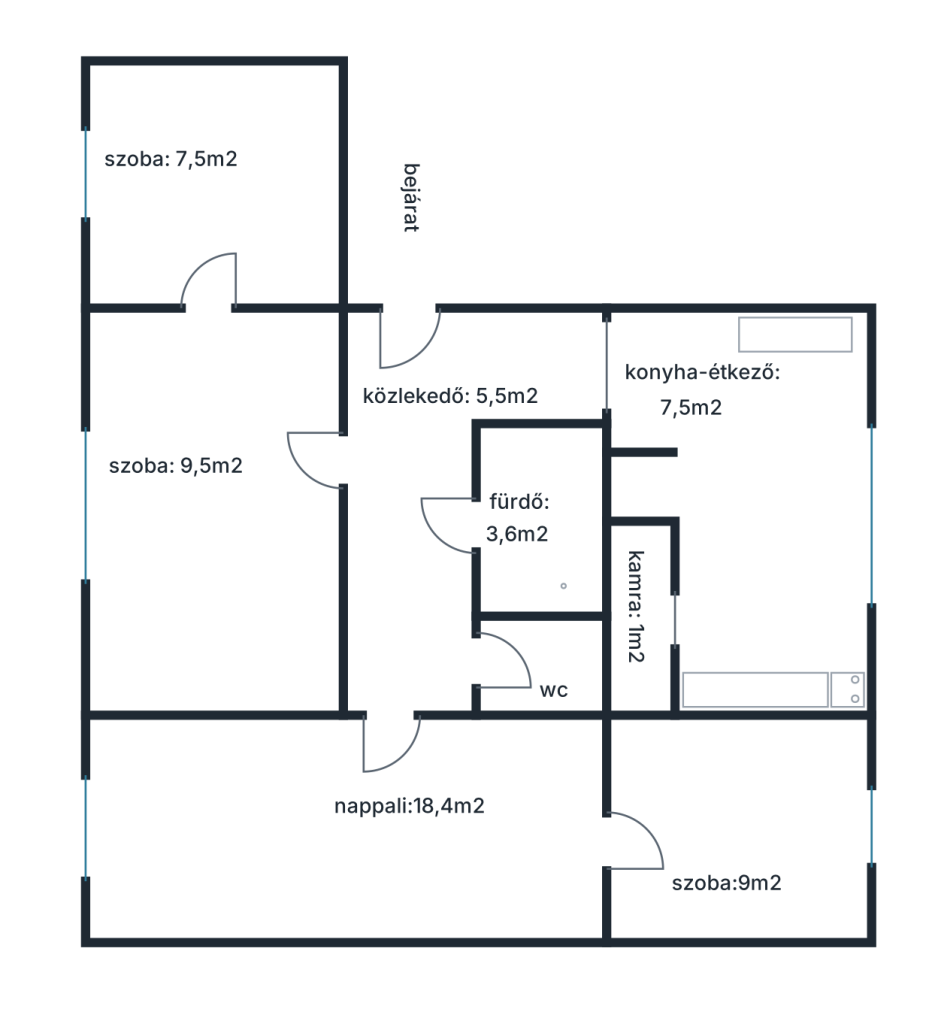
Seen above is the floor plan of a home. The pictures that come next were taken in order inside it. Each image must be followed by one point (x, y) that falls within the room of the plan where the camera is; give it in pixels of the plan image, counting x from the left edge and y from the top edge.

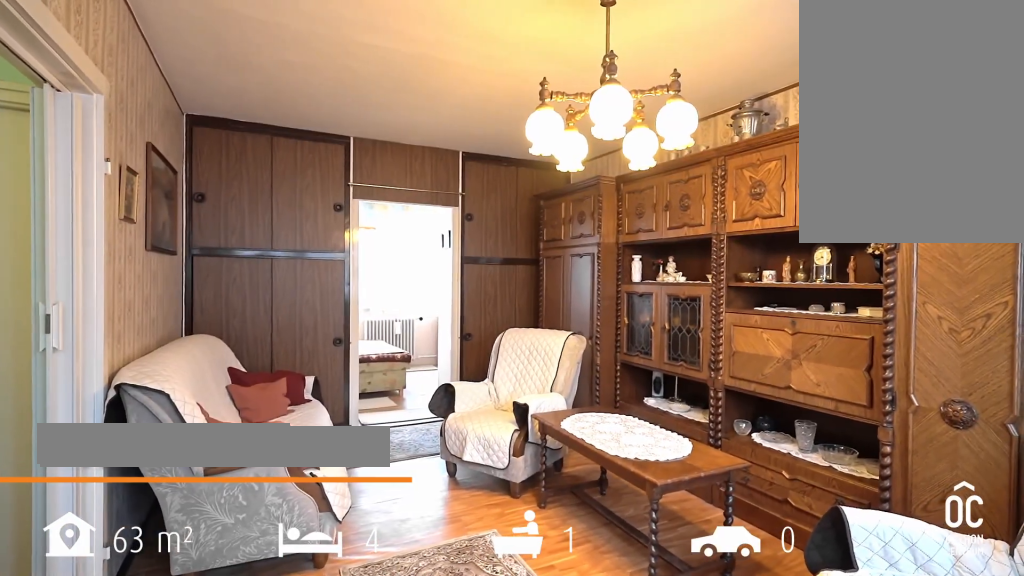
(348, 821)
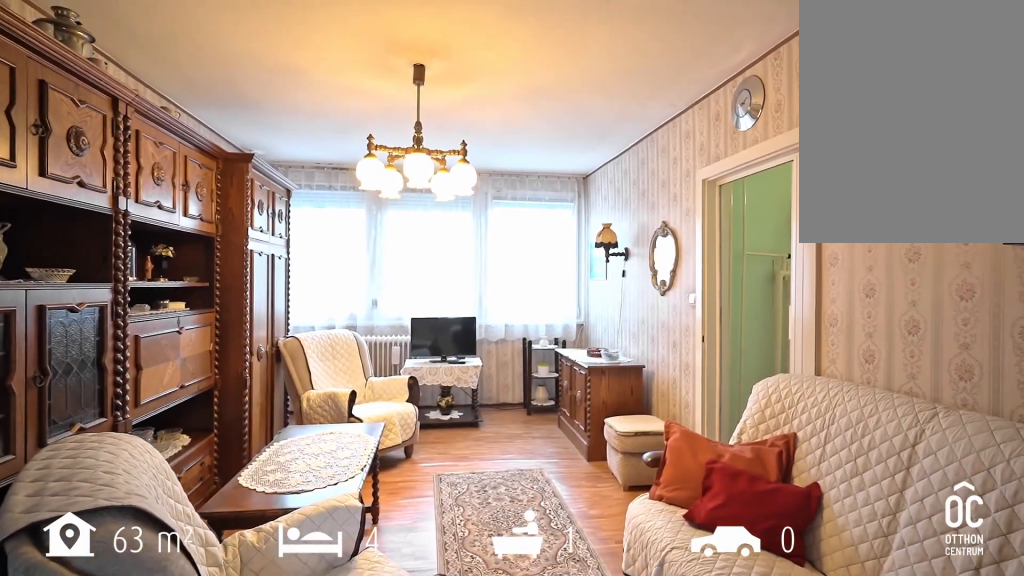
(348, 821)
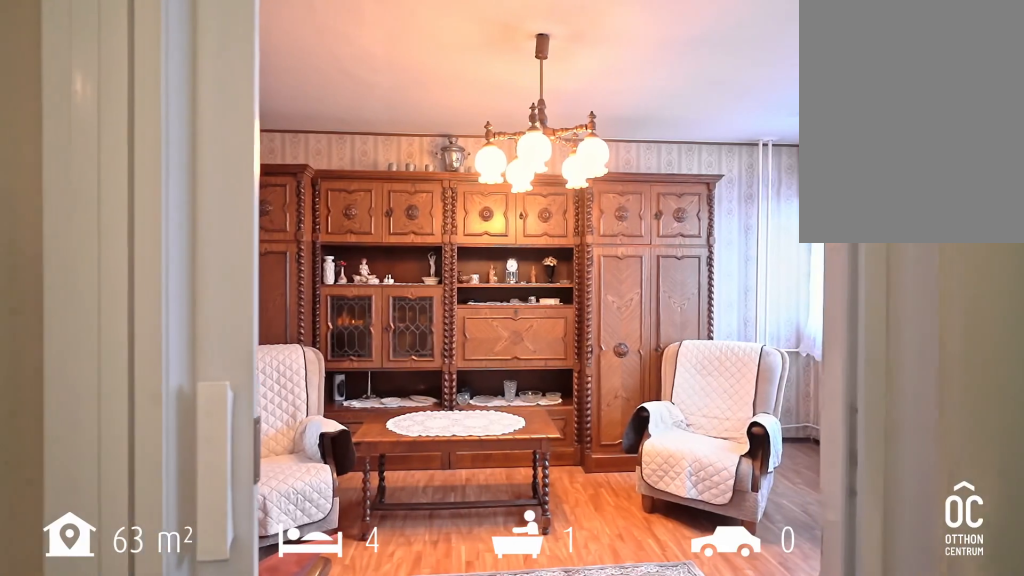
(390, 675)
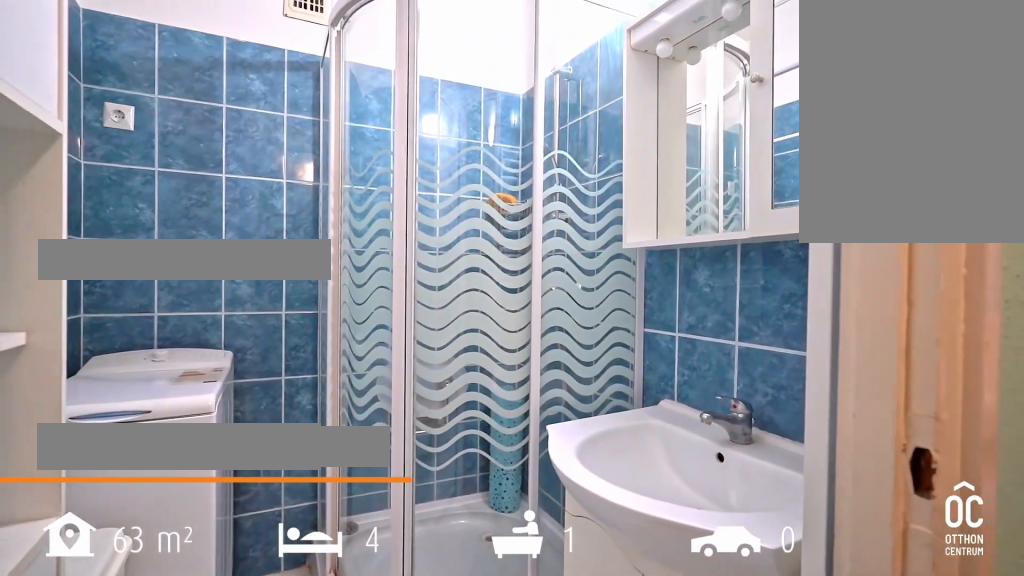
(539, 517)
